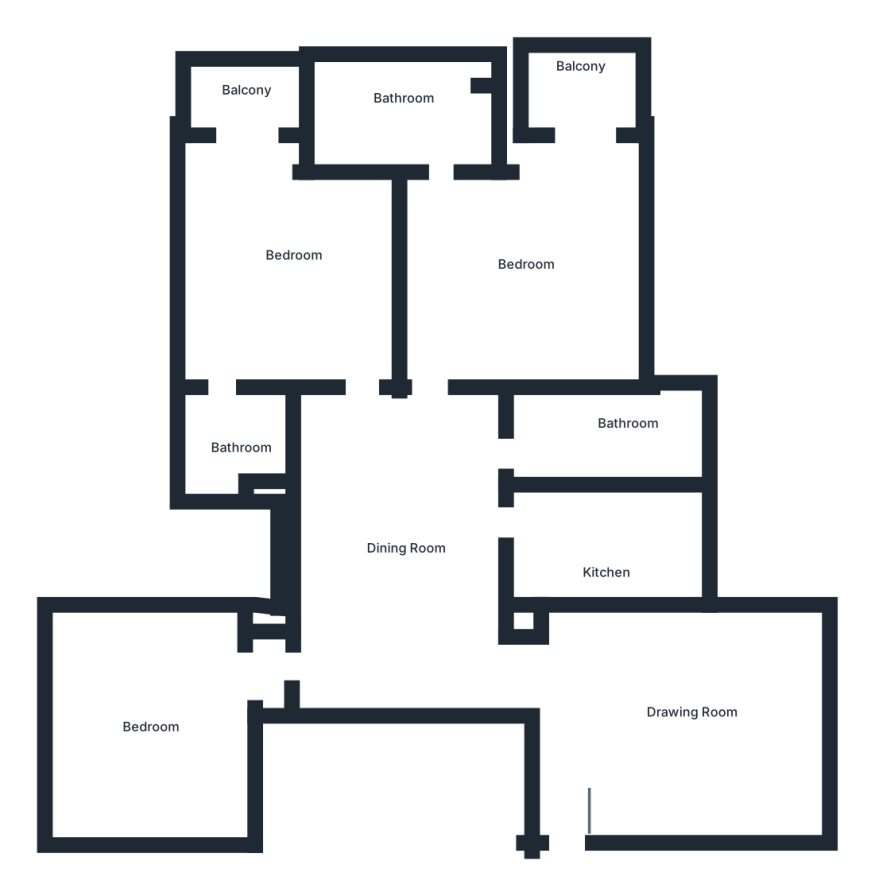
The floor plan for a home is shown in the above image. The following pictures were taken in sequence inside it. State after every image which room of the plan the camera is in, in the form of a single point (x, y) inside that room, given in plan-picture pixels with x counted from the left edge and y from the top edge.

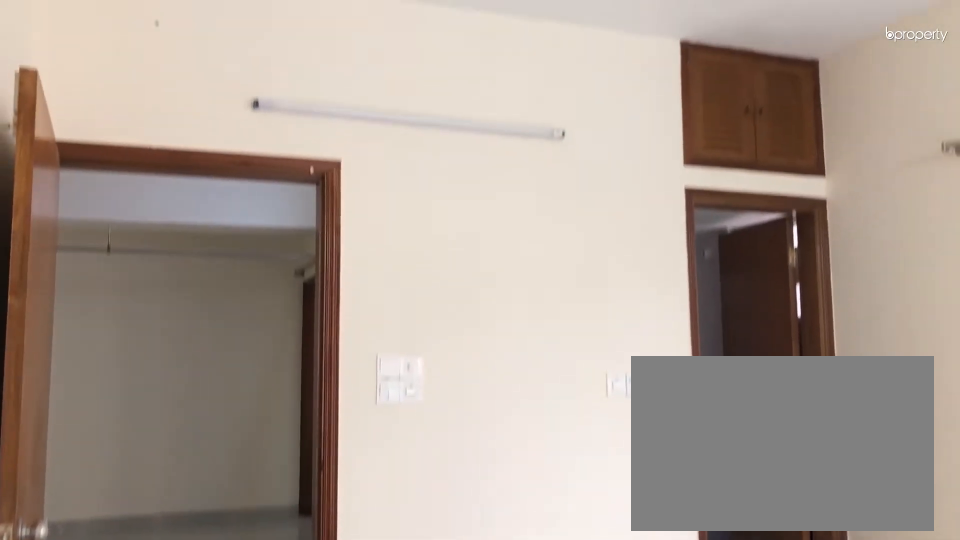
(292, 265)
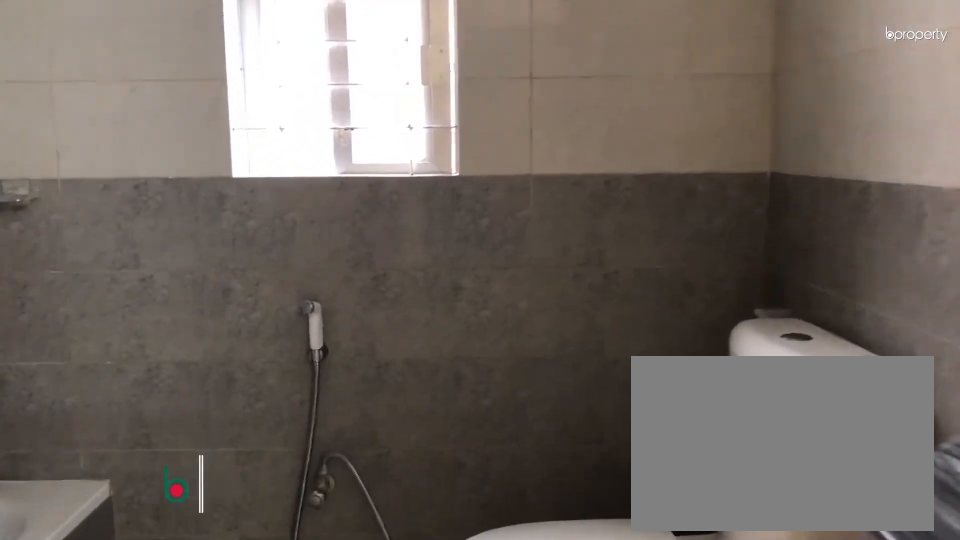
(400, 102)
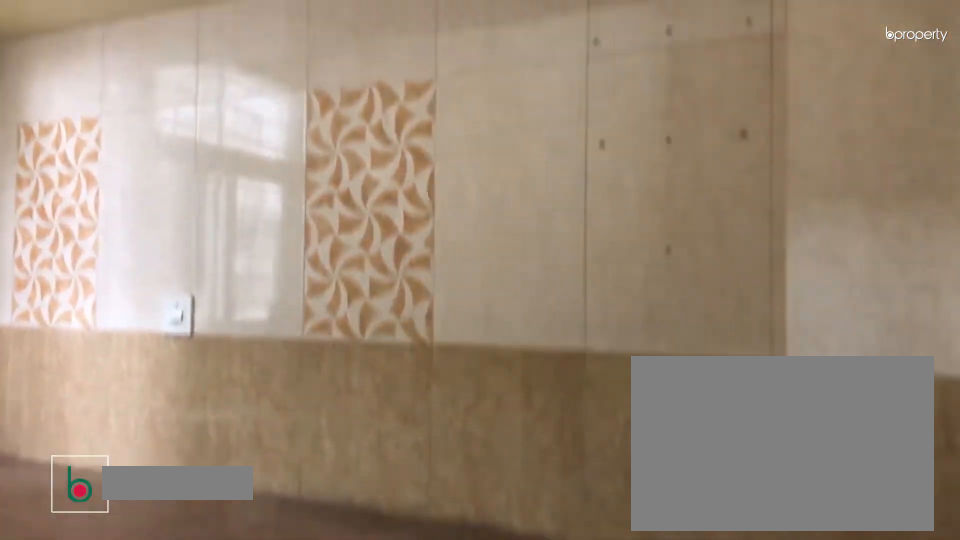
(601, 548)
